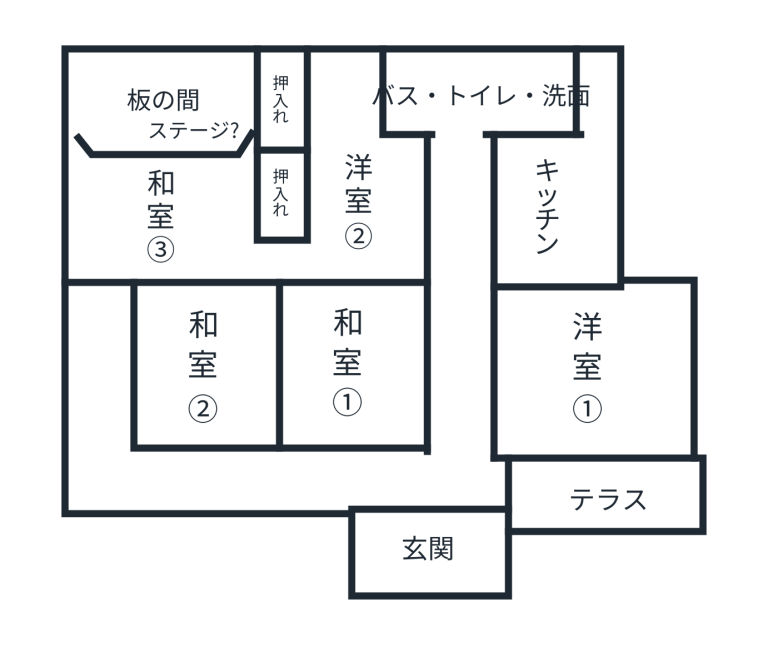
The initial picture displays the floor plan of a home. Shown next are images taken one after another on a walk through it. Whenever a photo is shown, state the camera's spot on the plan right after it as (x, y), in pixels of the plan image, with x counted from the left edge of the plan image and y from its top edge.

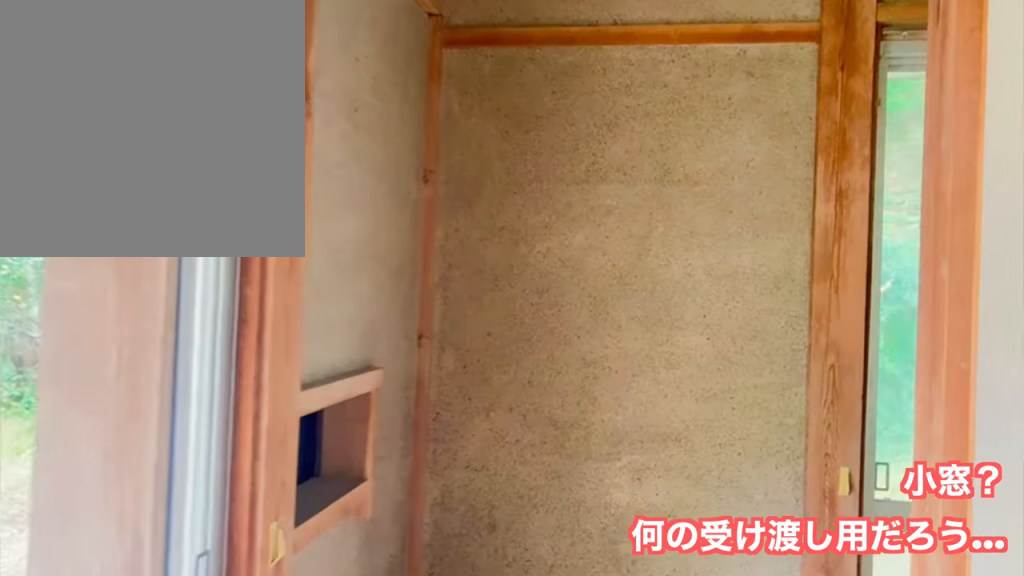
(155, 468)
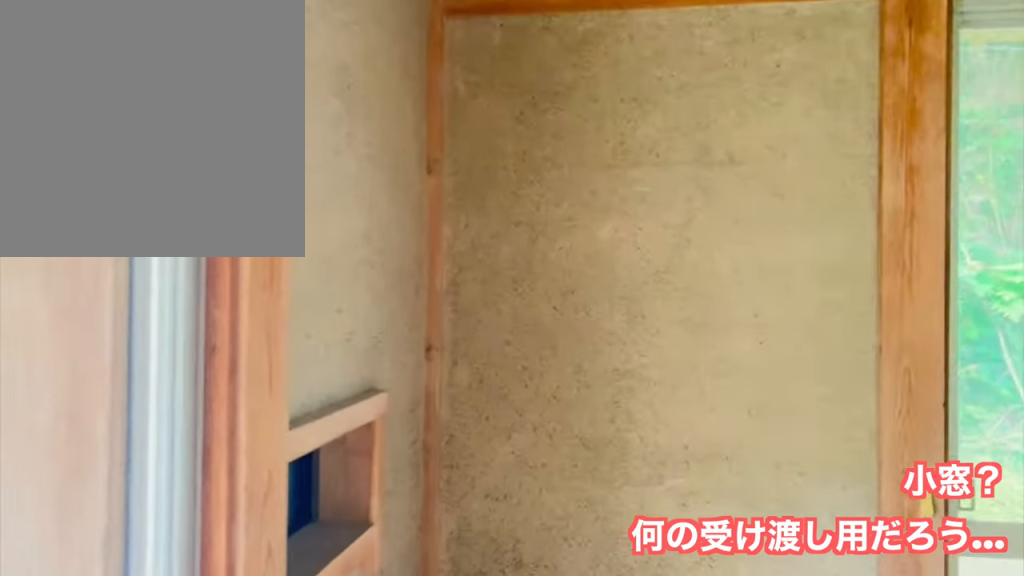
(152, 471)
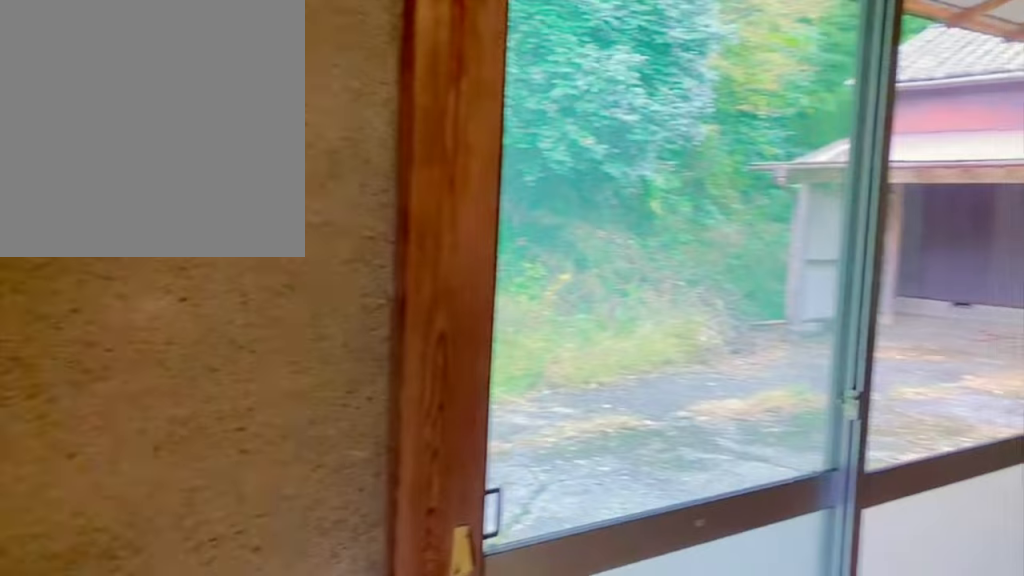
(101, 476)
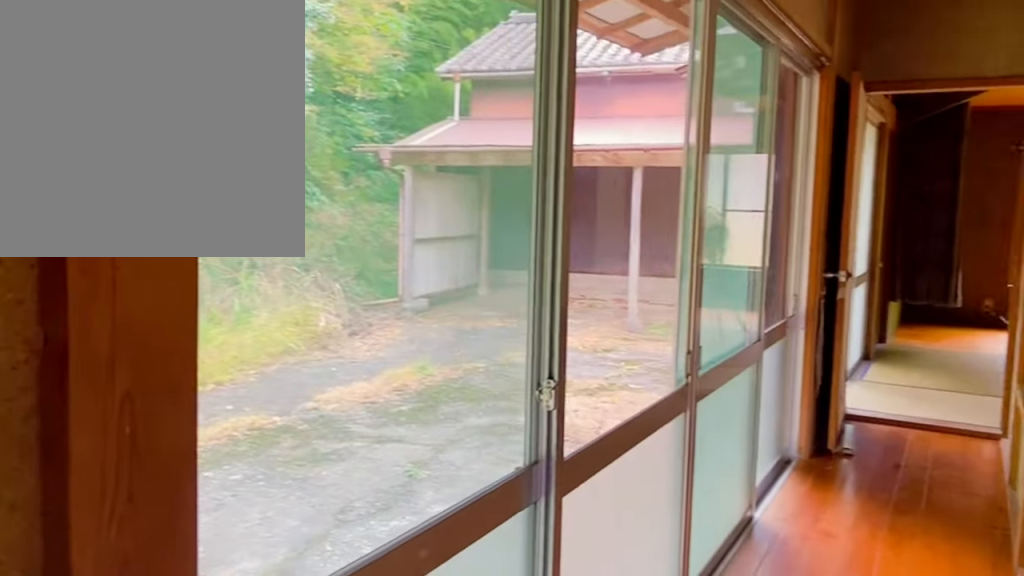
(96, 463)
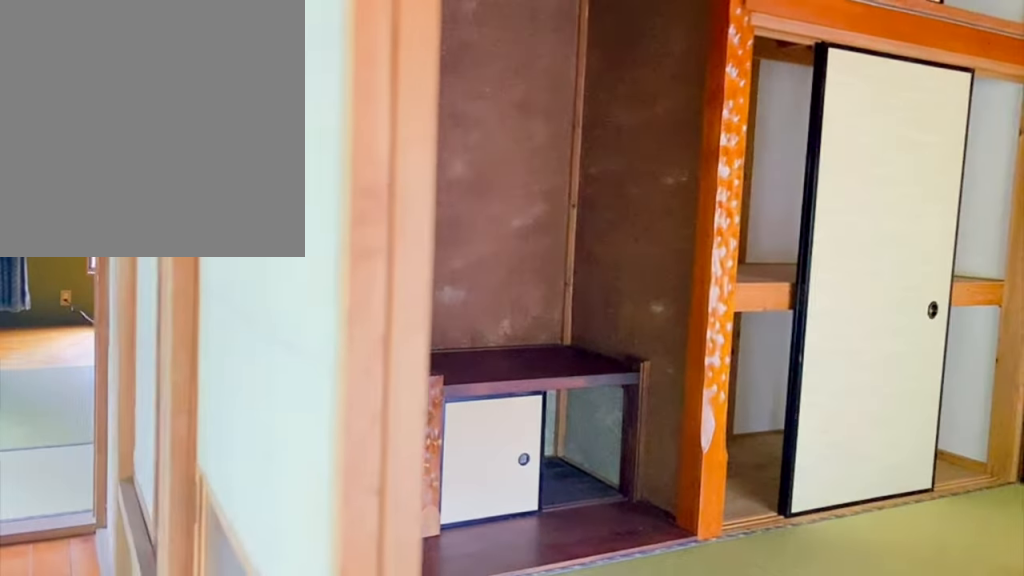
(103, 308)
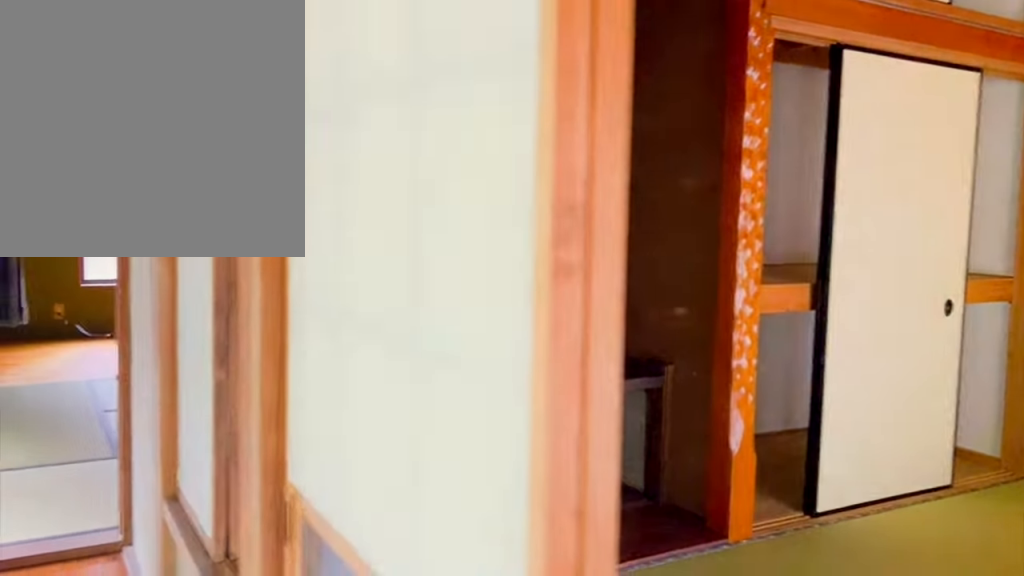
(102, 303)
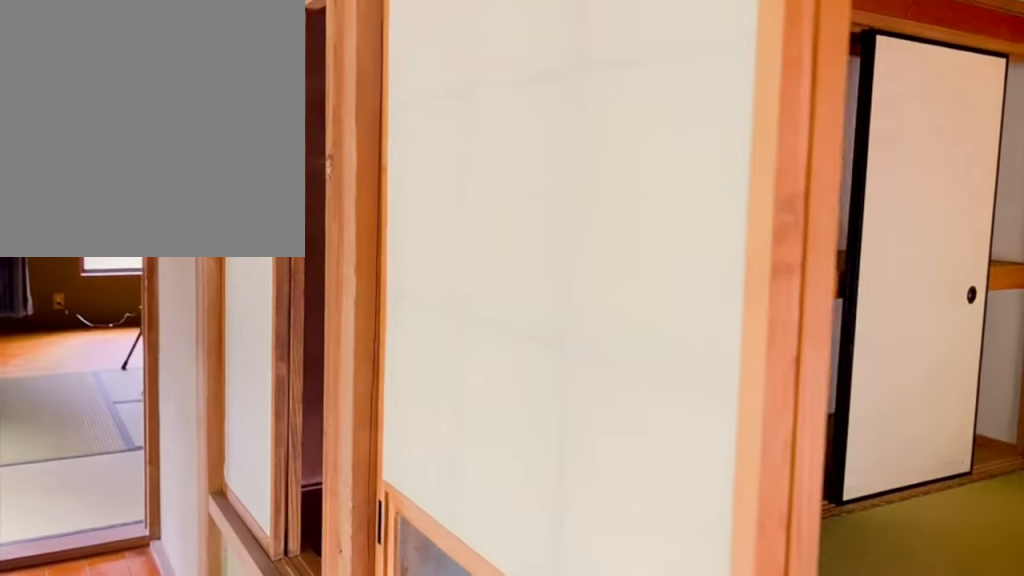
(102, 291)
